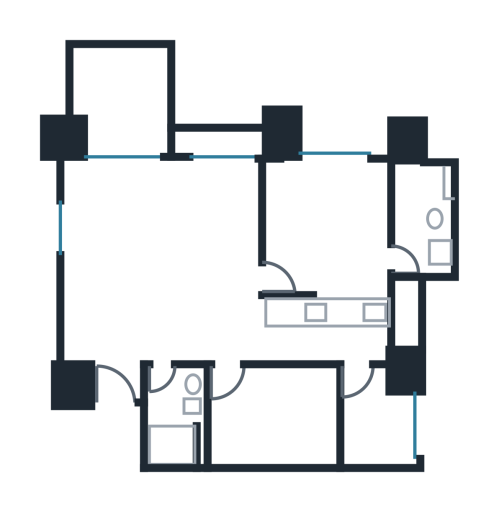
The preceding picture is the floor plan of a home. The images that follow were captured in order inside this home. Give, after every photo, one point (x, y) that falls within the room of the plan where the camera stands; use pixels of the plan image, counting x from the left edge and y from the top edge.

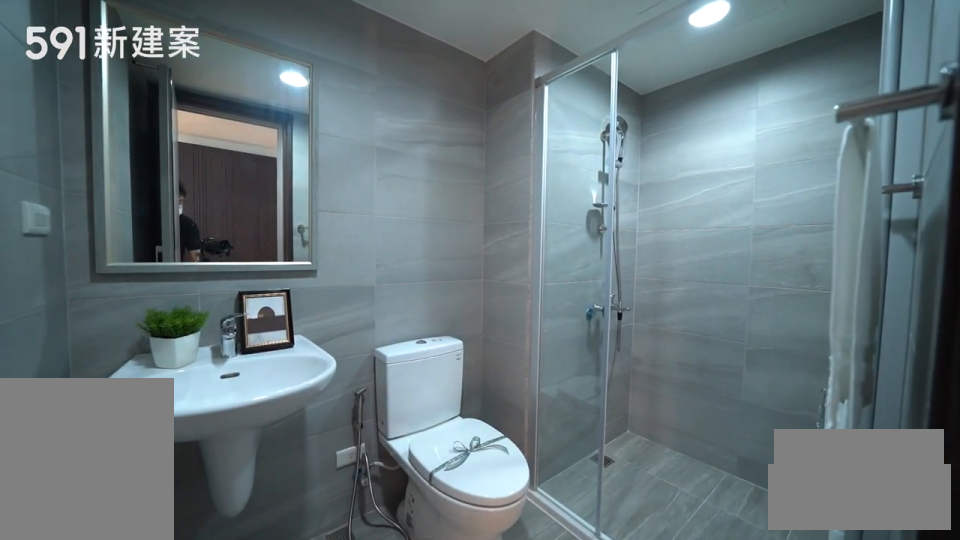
(173, 416)
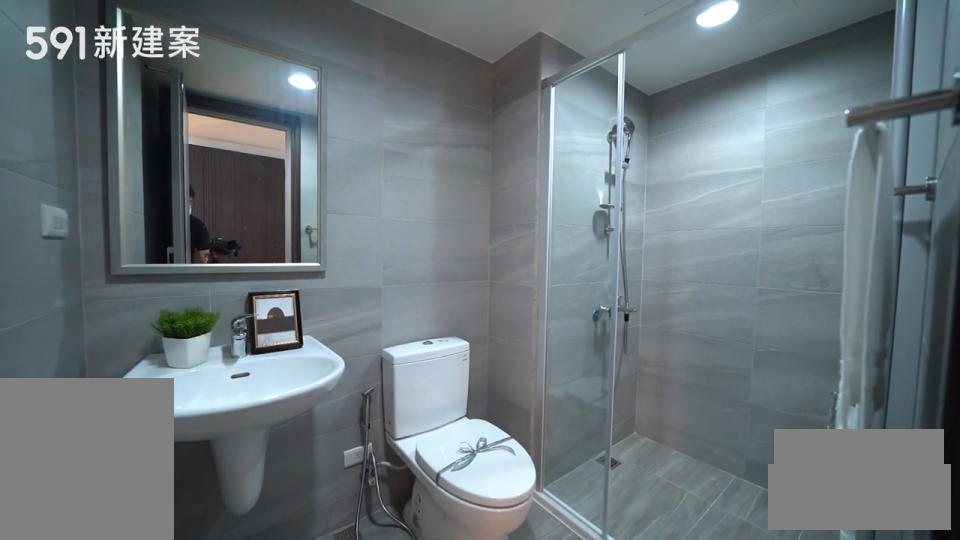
(173, 416)
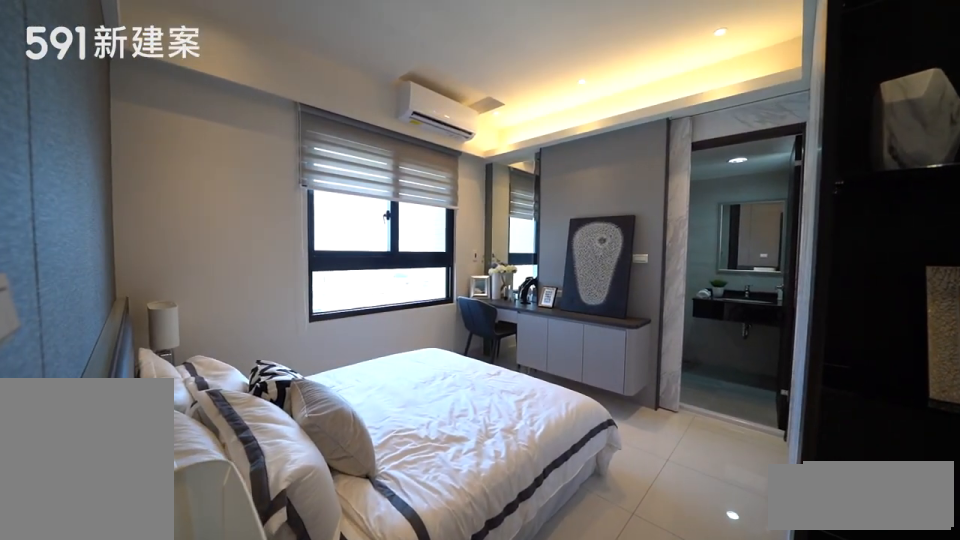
(329, 227)
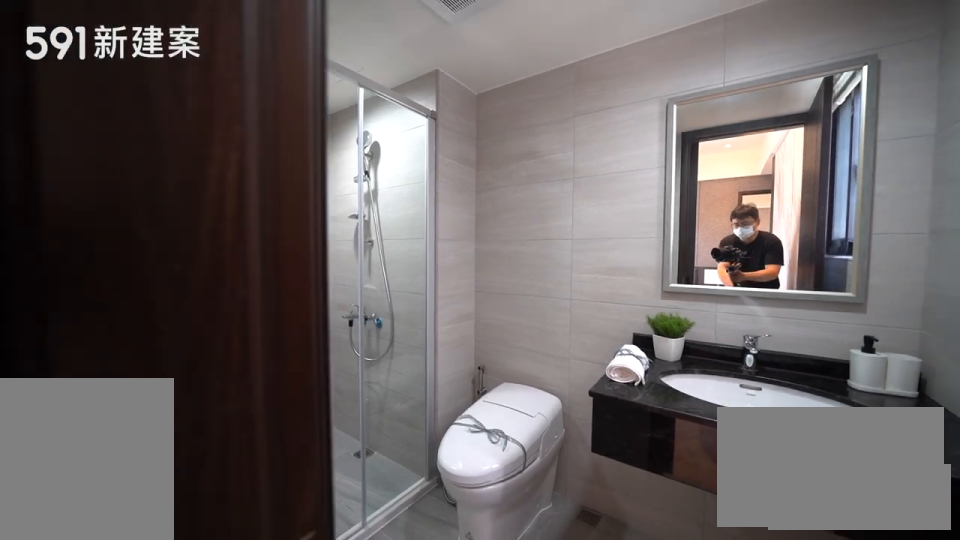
(423, 216)
